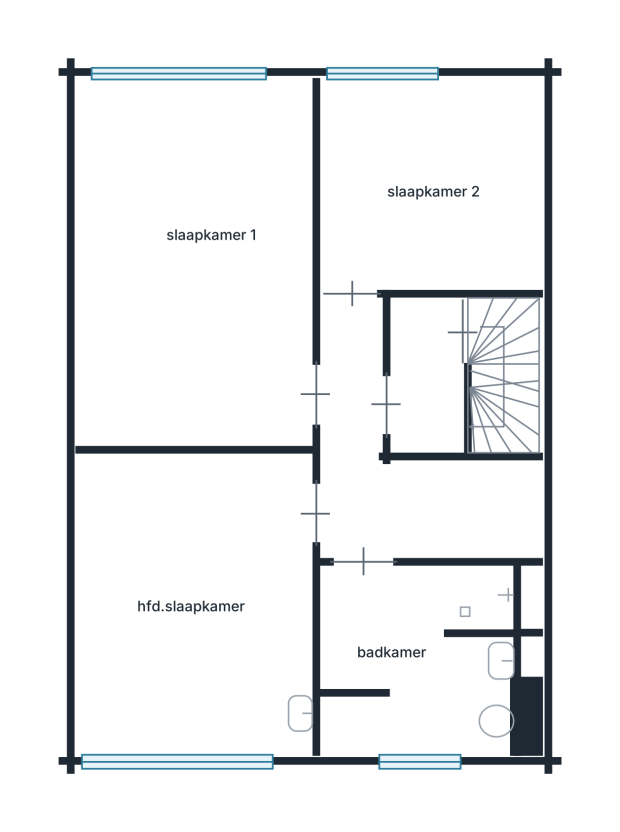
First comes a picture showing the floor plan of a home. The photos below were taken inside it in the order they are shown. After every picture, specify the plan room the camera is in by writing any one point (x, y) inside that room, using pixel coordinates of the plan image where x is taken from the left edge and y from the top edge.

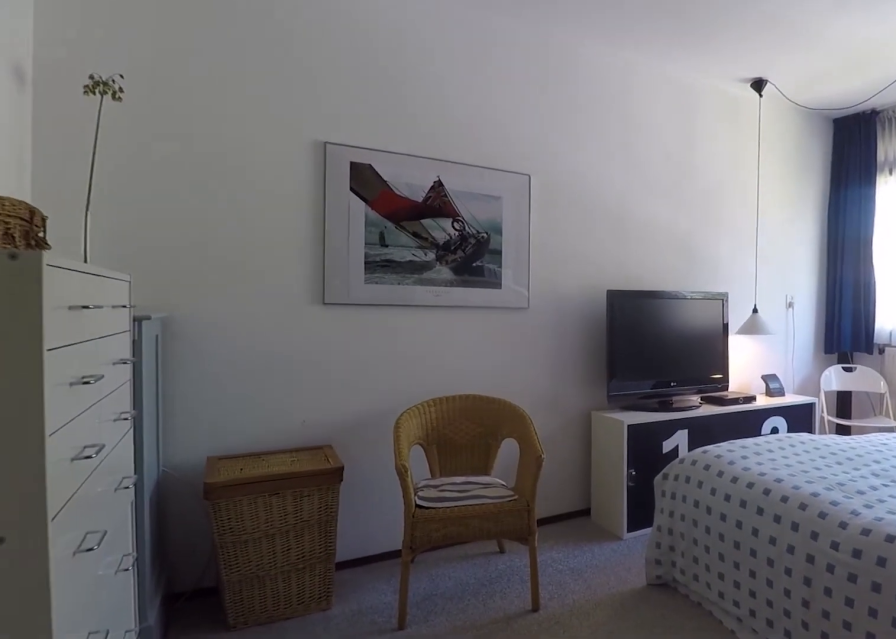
(196, 264)
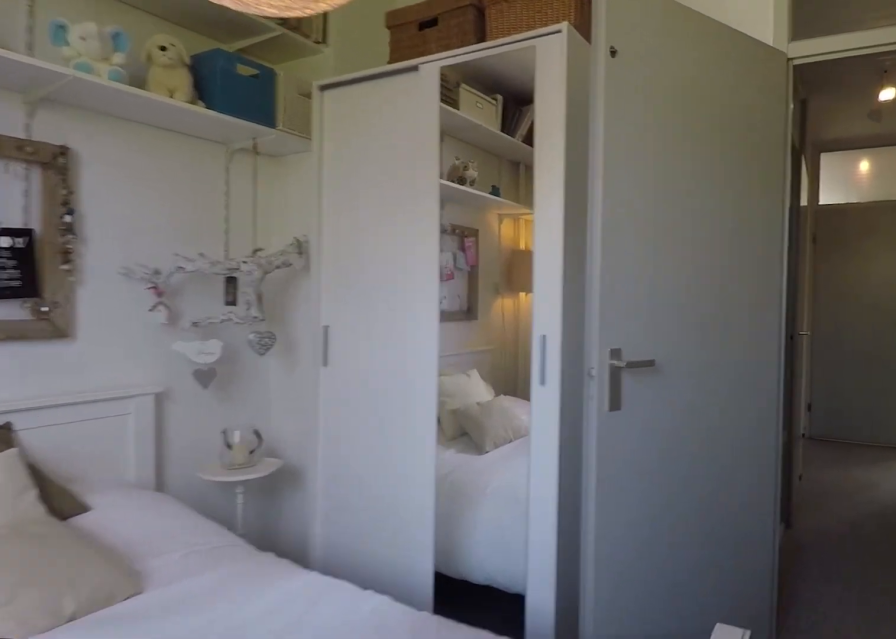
(430, 185)
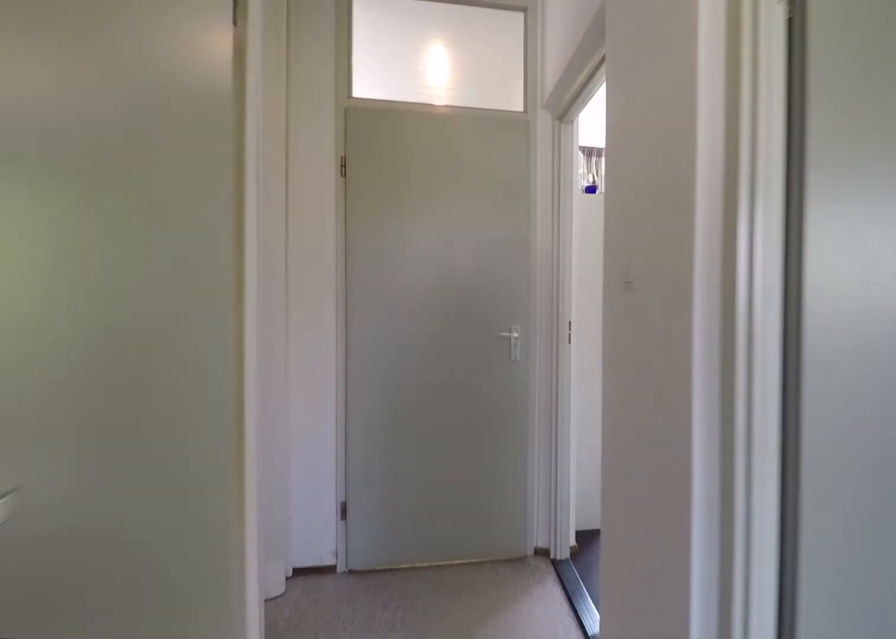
(405, 468)
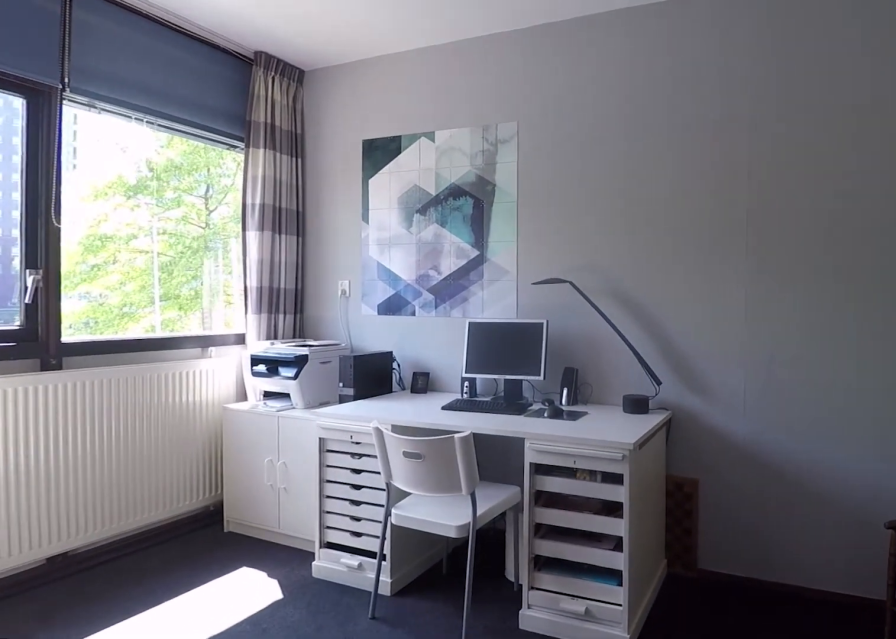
(196, 605)
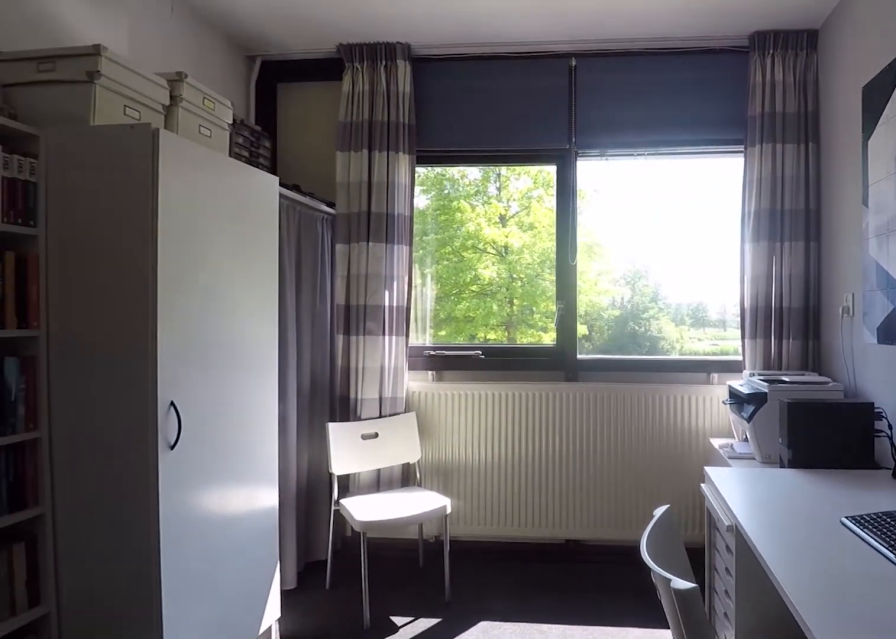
(196, 605)
